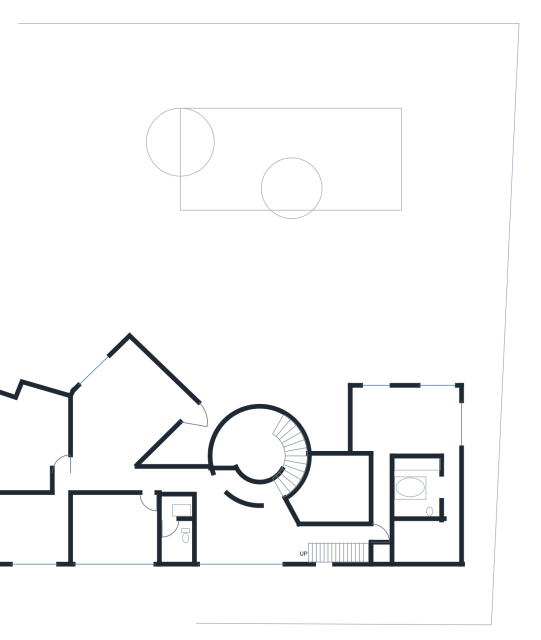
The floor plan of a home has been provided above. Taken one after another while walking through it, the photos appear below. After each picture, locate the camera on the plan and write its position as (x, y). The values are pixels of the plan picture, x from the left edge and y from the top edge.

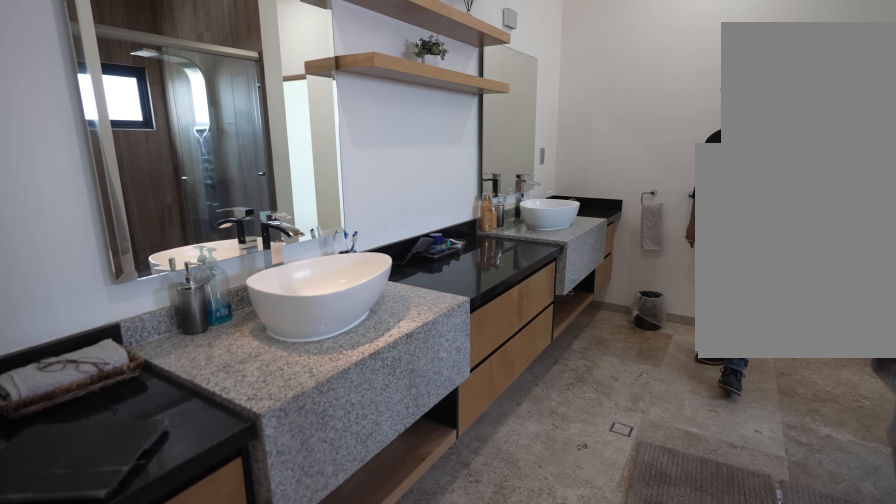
(436, 486)
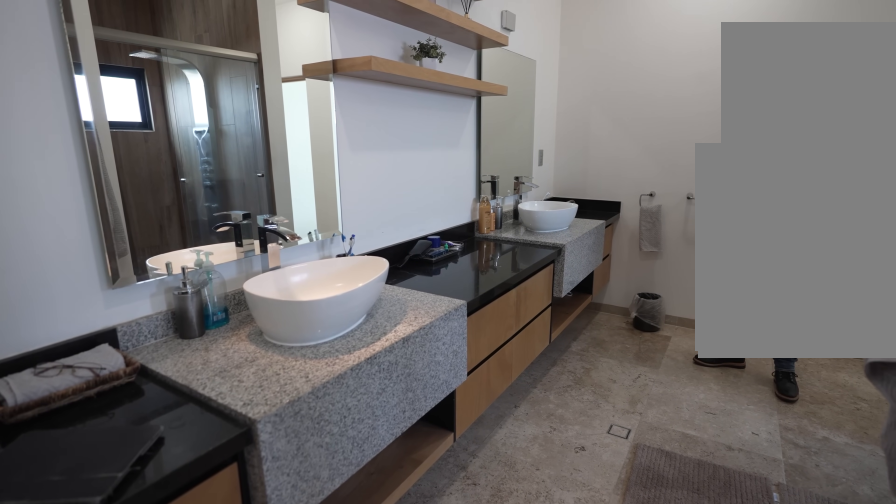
(436, 486)
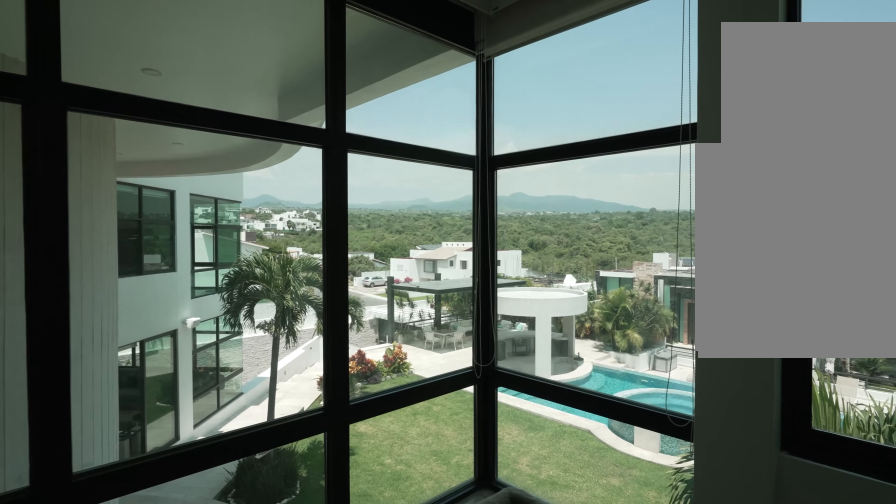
(397, 400)
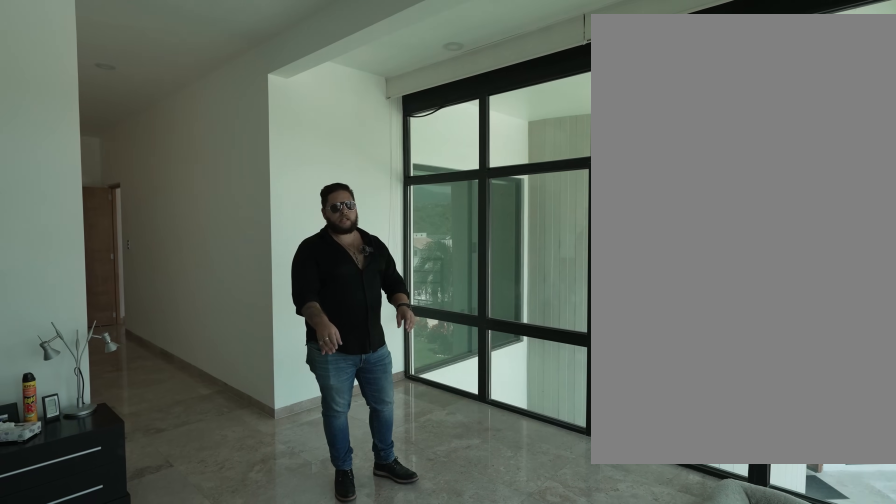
(396, 400)
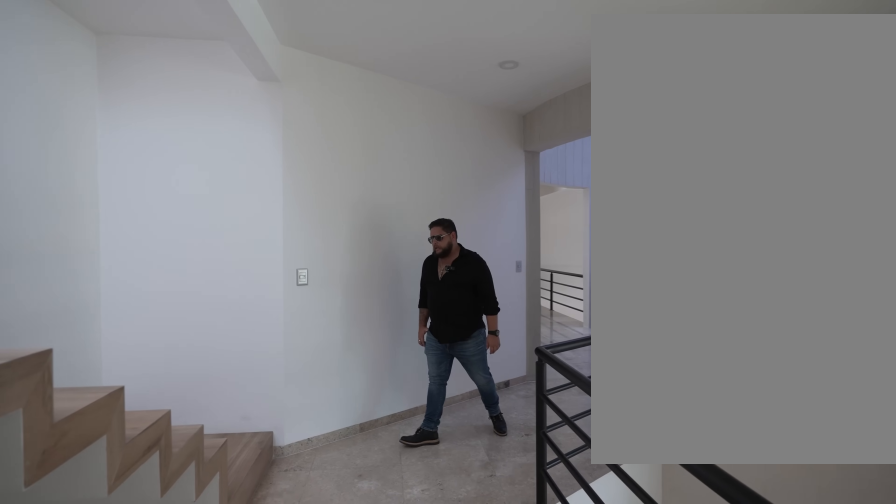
(350, 531)
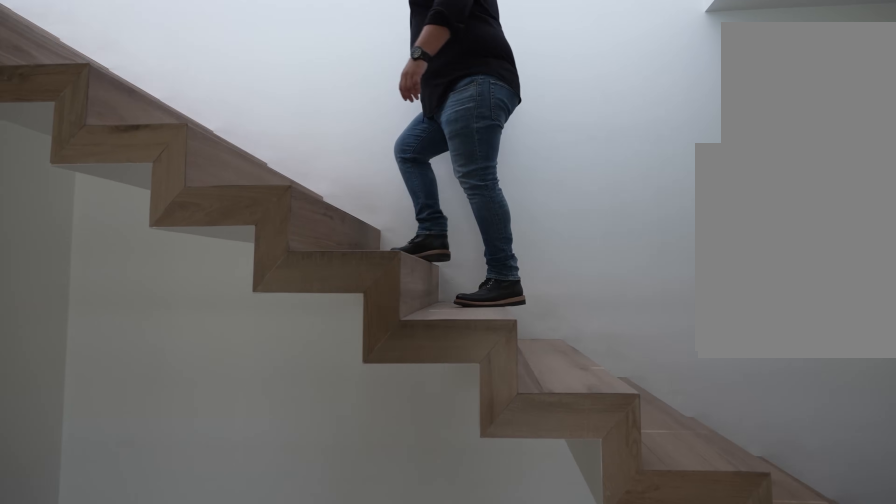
(332, 532)
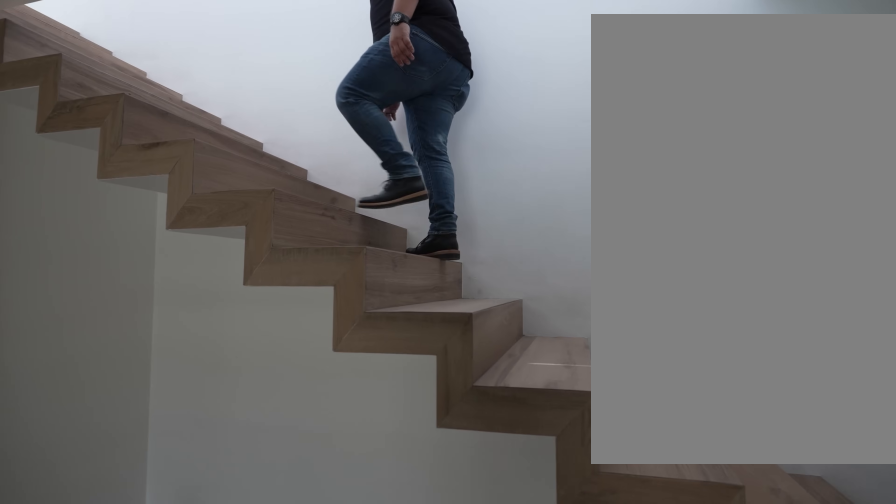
(328, 532)
